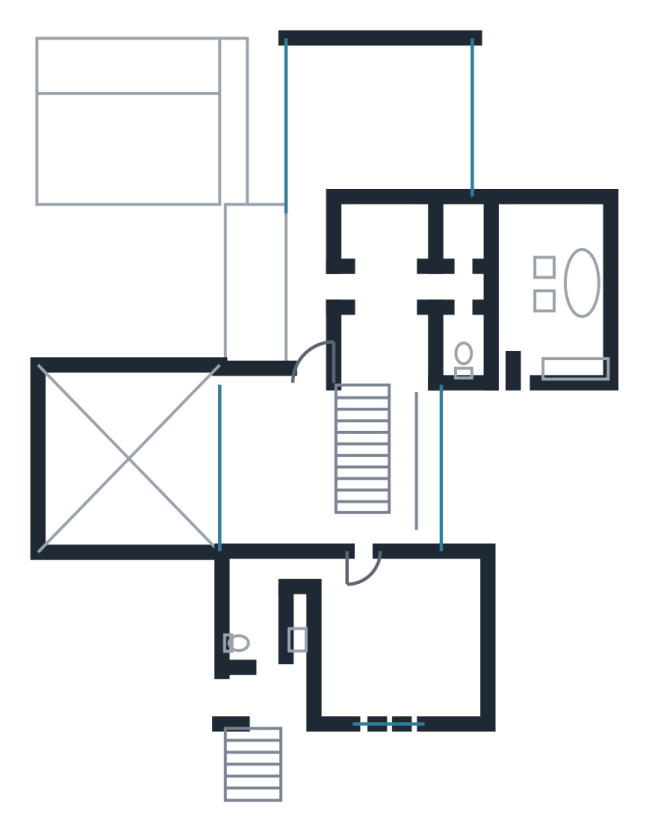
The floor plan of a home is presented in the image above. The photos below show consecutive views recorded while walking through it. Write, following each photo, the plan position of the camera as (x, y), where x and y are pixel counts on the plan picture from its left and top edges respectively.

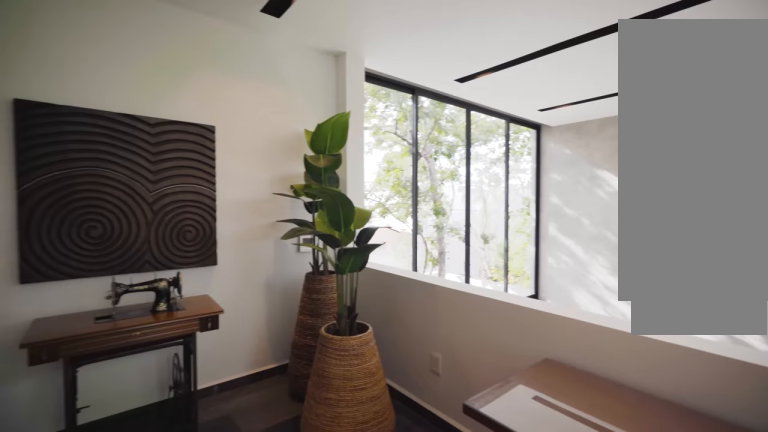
(310, 425)
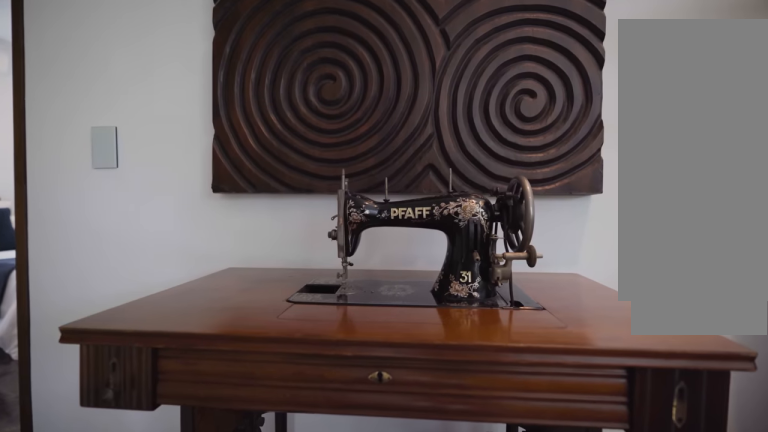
(288, 514)
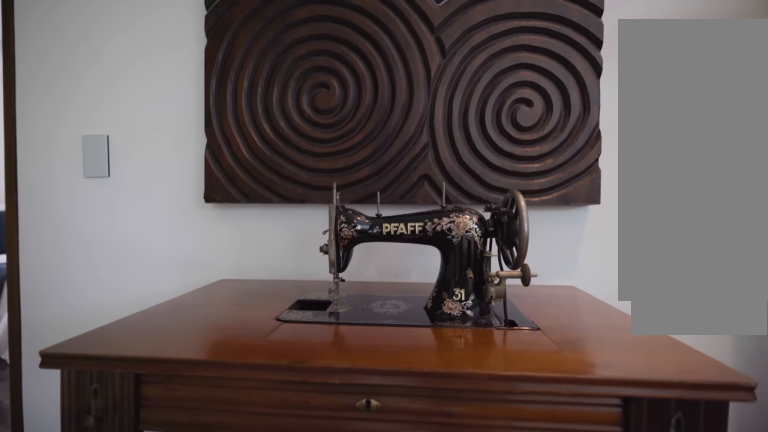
(288, 514)
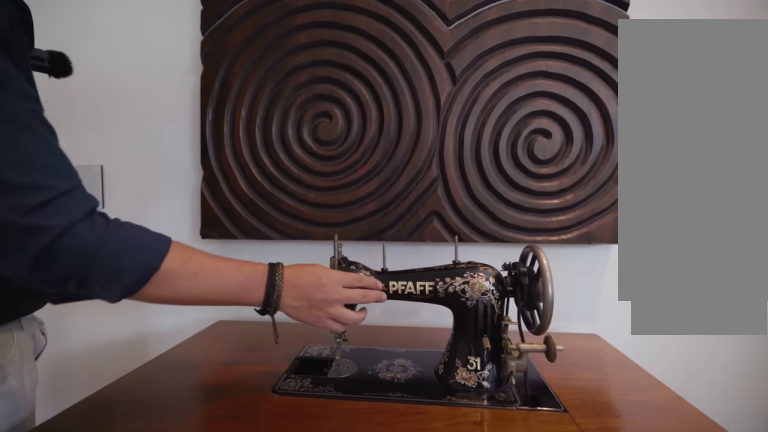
(288, 515)
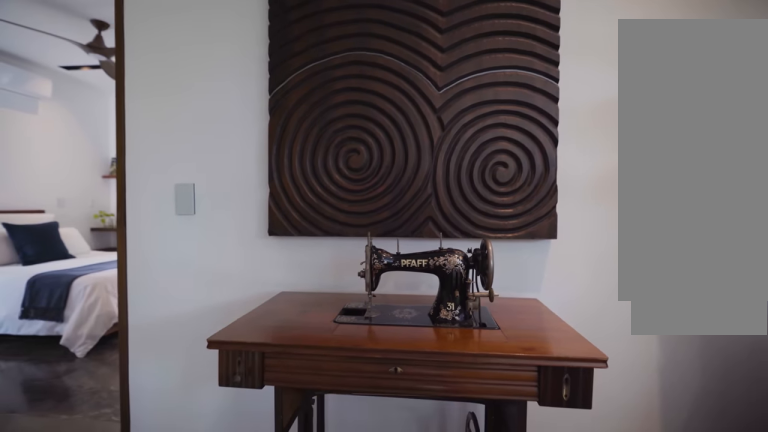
(286, 512)
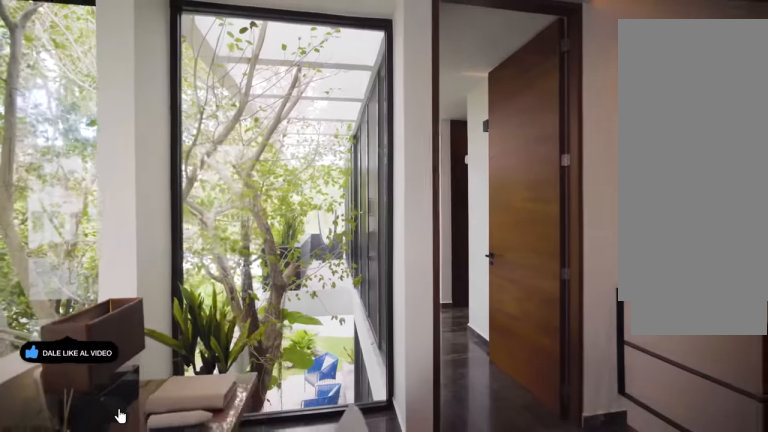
(267, 476)
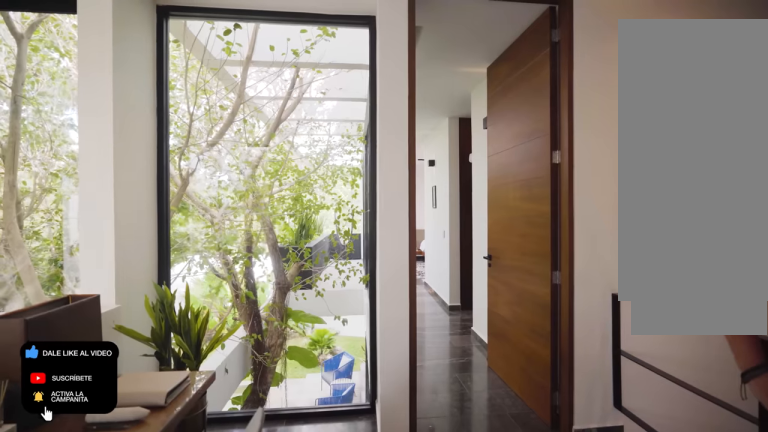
(268, 485)
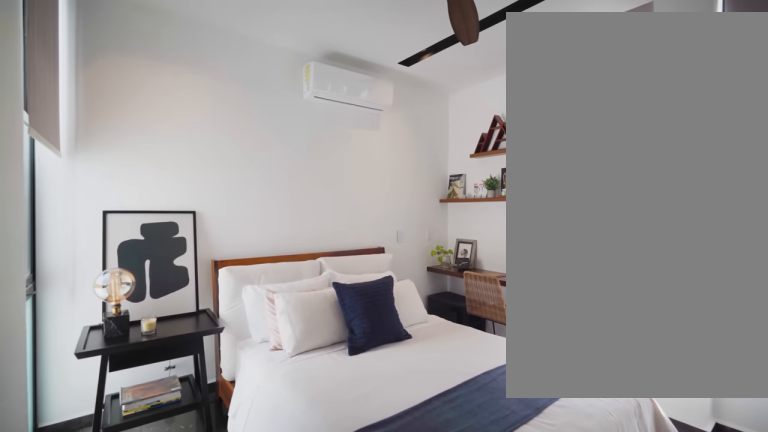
(362, 567)
